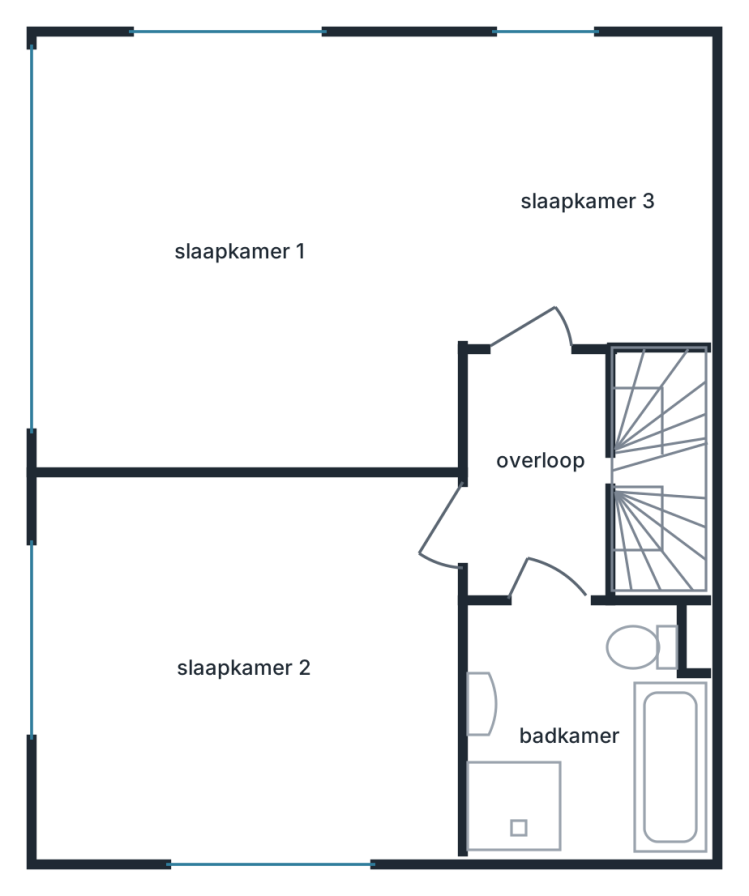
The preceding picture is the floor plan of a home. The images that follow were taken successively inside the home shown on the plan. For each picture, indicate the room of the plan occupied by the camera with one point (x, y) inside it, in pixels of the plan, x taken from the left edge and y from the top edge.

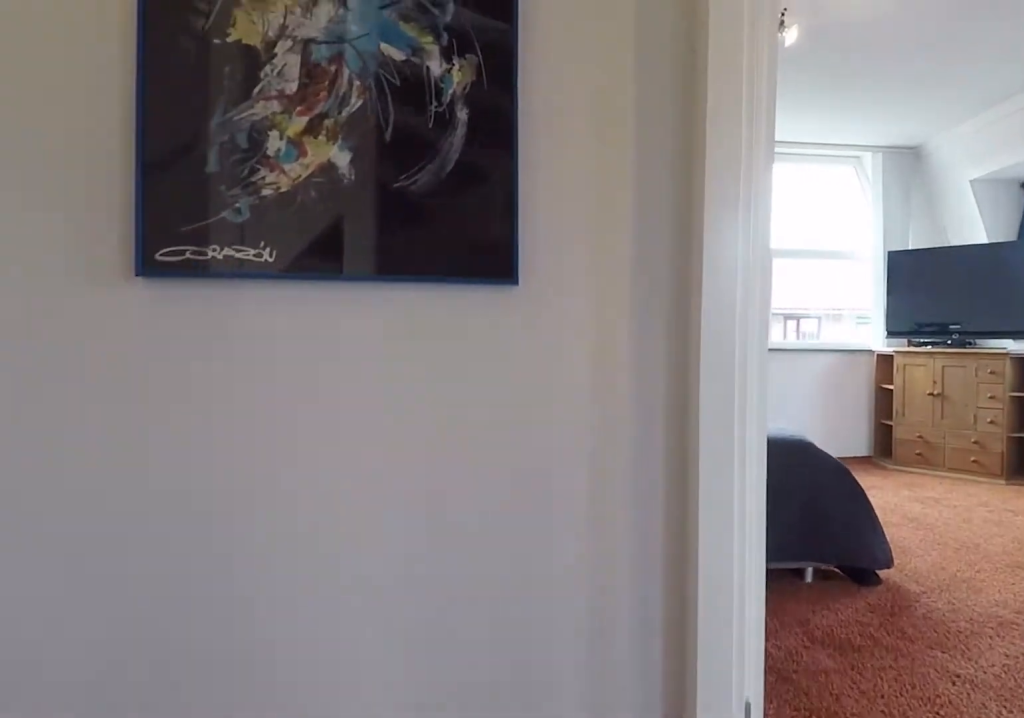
(540, 475)
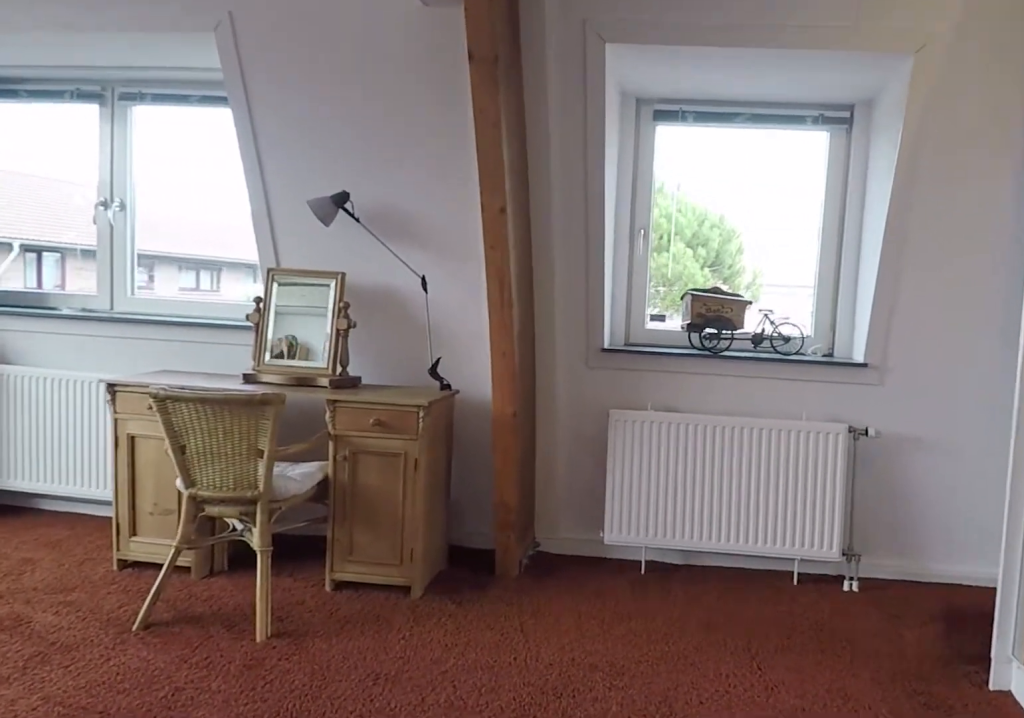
(542, 195)
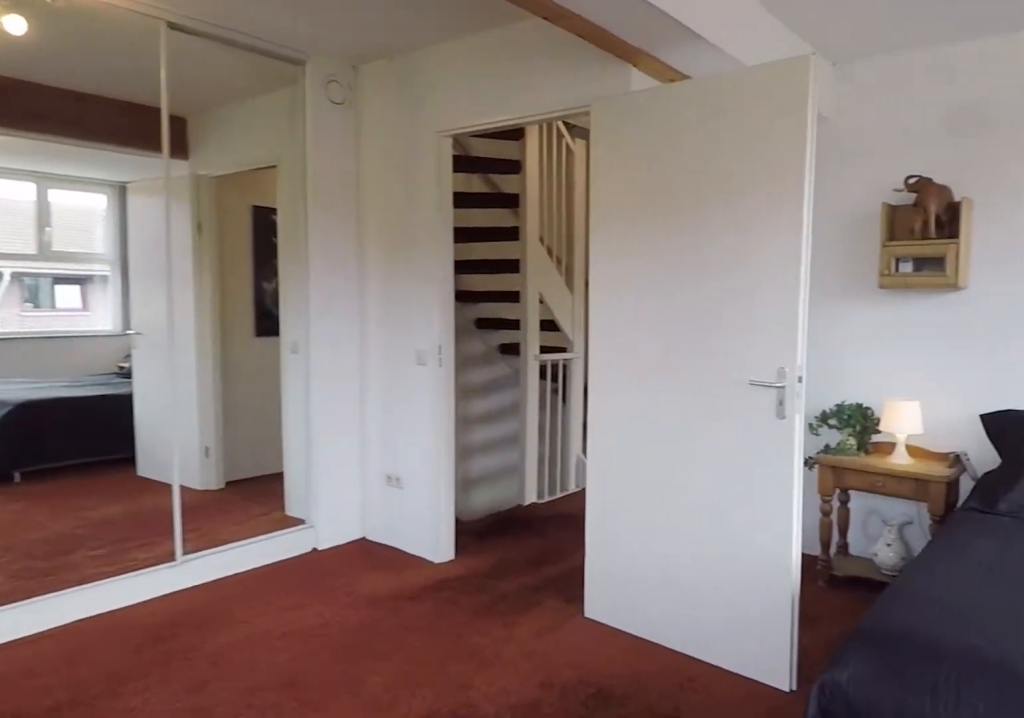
(542, 195)
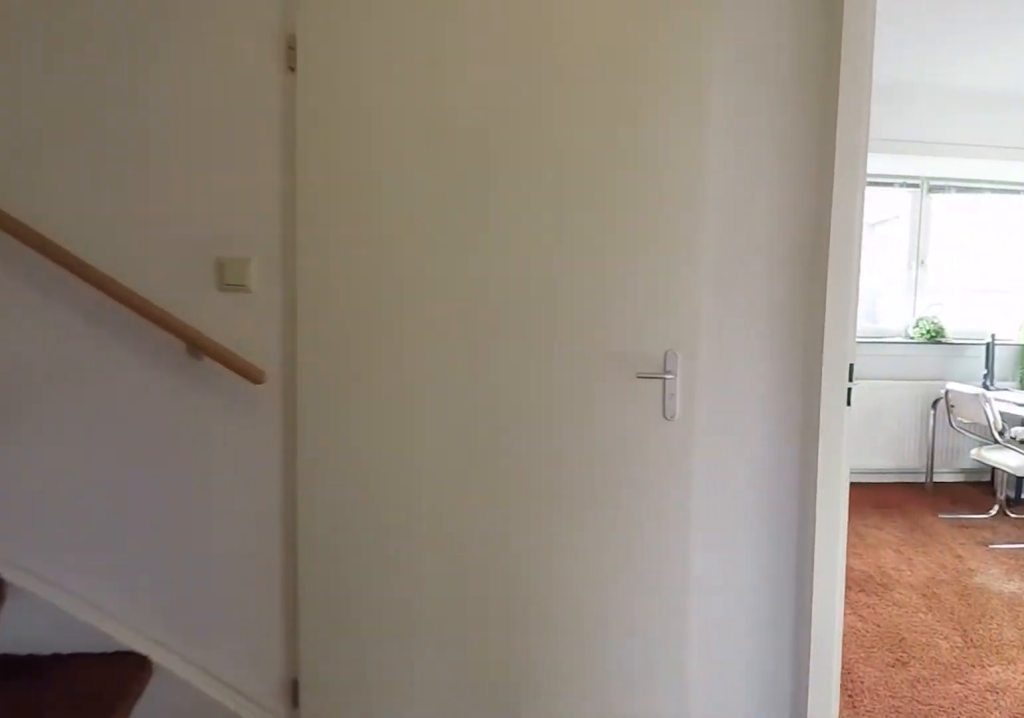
(540, 475)
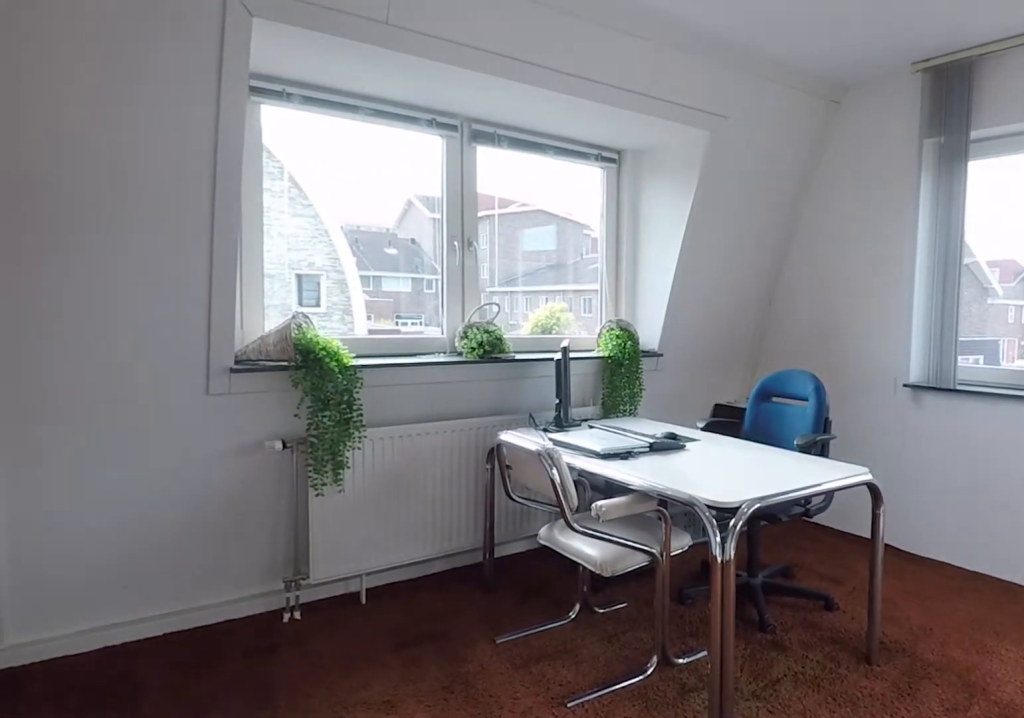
(232, 762)
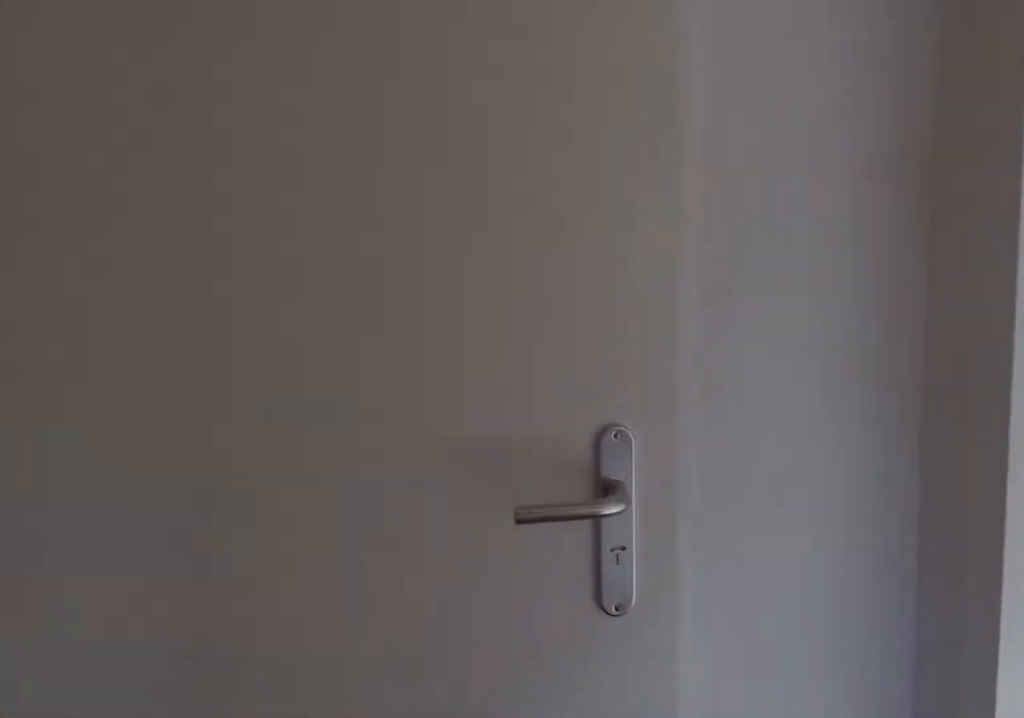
(540, 475)
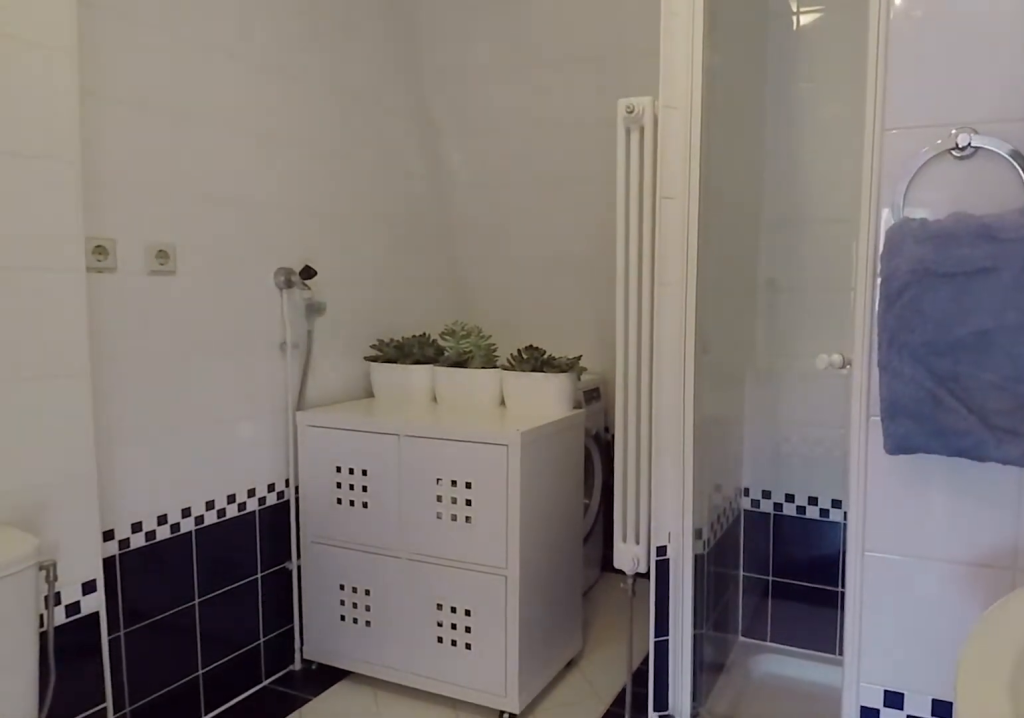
(584, 731)
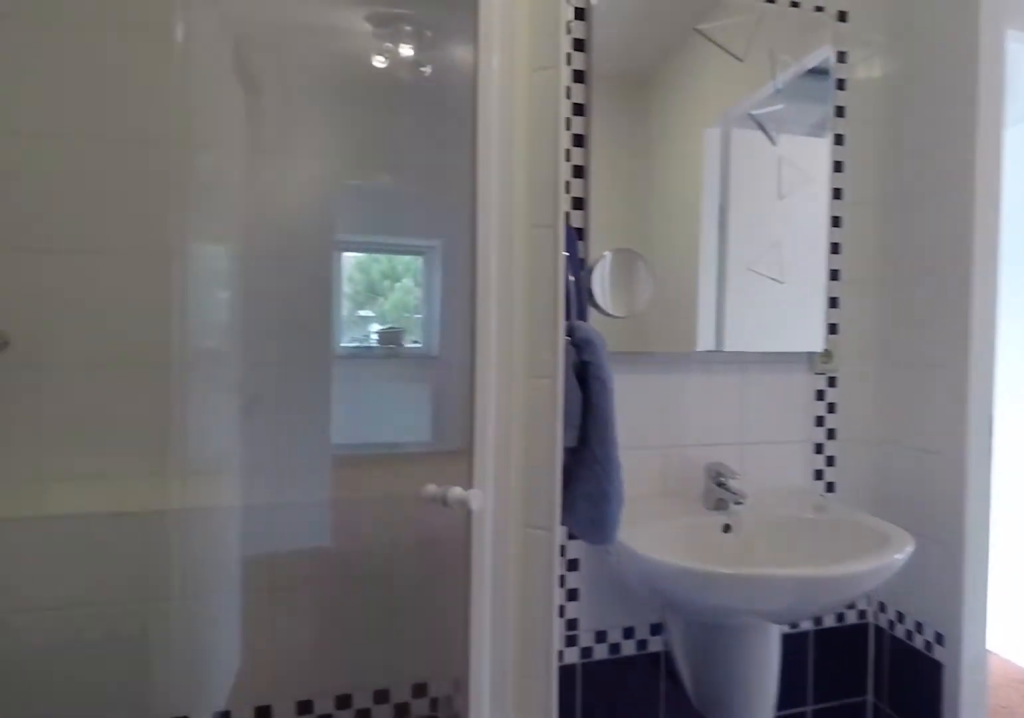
(584, 731)
